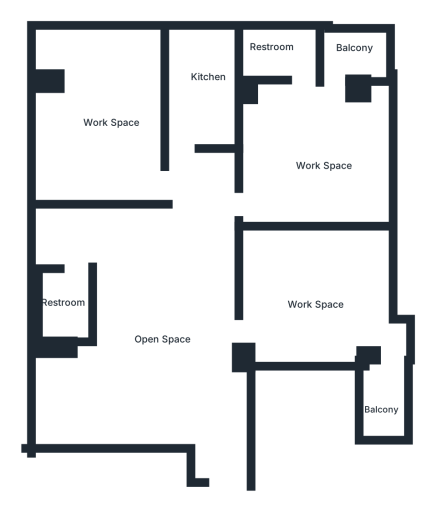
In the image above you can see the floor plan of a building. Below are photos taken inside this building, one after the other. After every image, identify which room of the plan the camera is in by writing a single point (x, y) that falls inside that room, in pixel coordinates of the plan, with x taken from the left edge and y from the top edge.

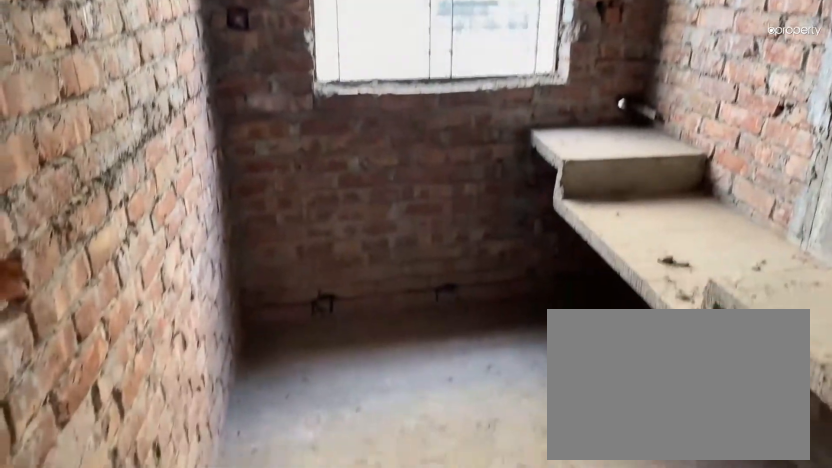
(203, 80)
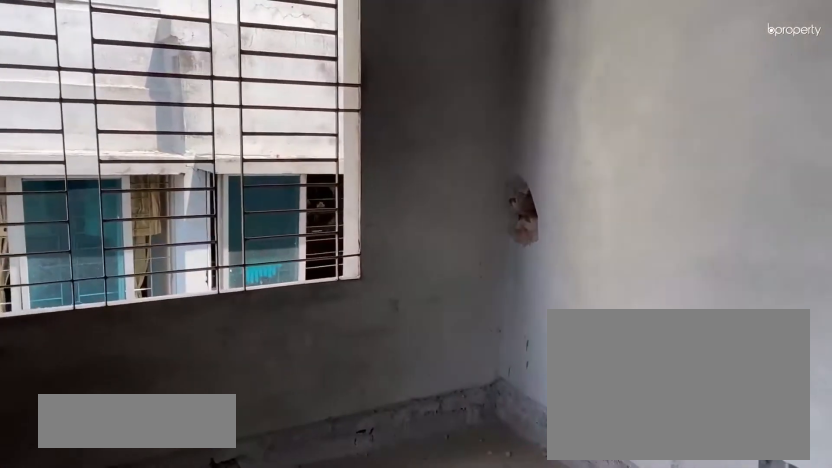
(105, 96)
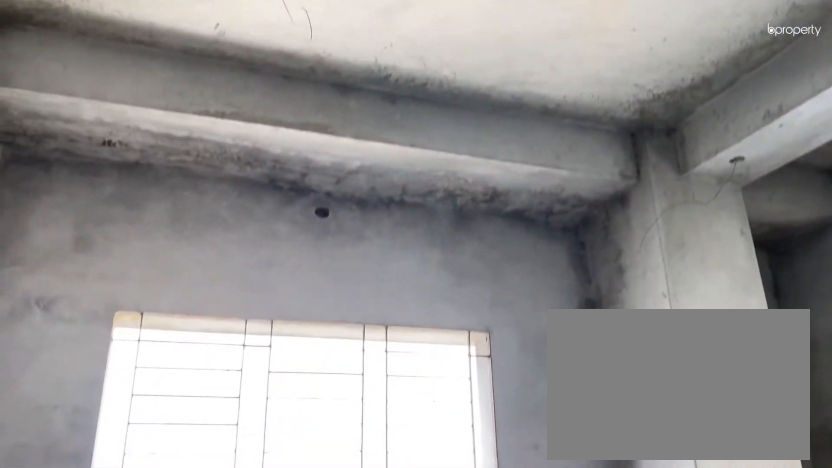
(105, 96)
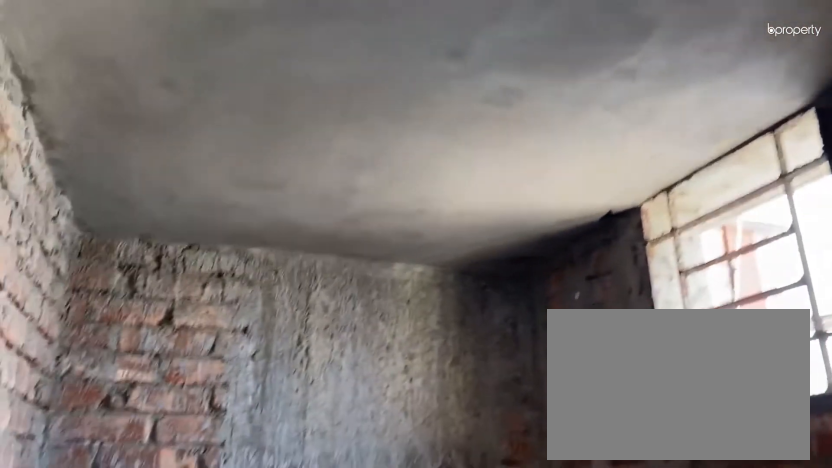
(62, 305)
